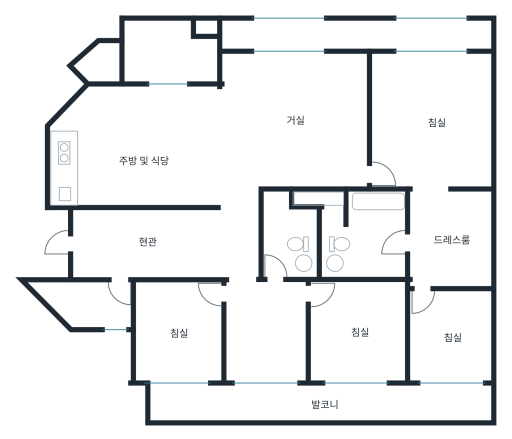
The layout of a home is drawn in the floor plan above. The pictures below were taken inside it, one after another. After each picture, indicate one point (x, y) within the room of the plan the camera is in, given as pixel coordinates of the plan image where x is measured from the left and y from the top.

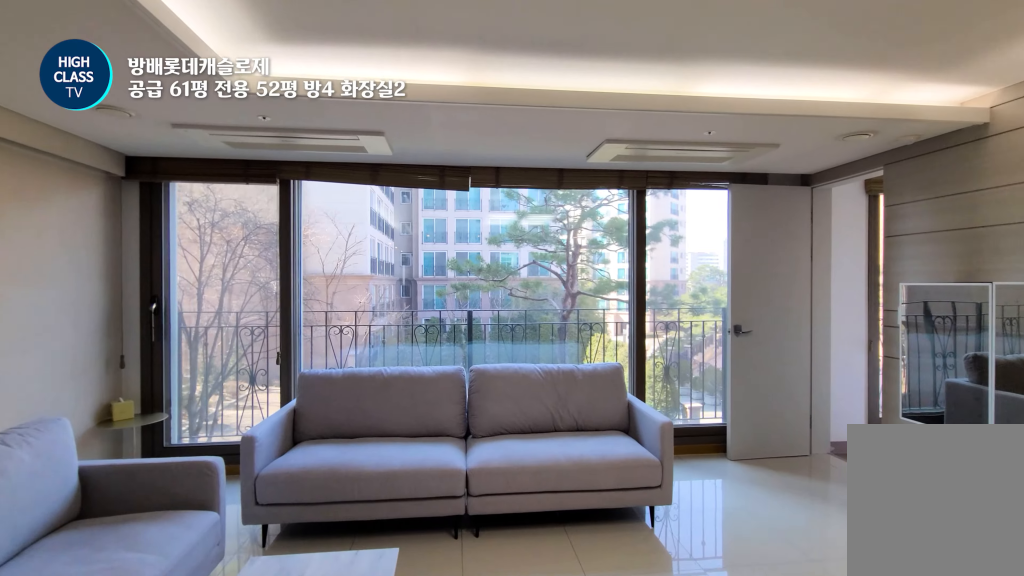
(294, 112)
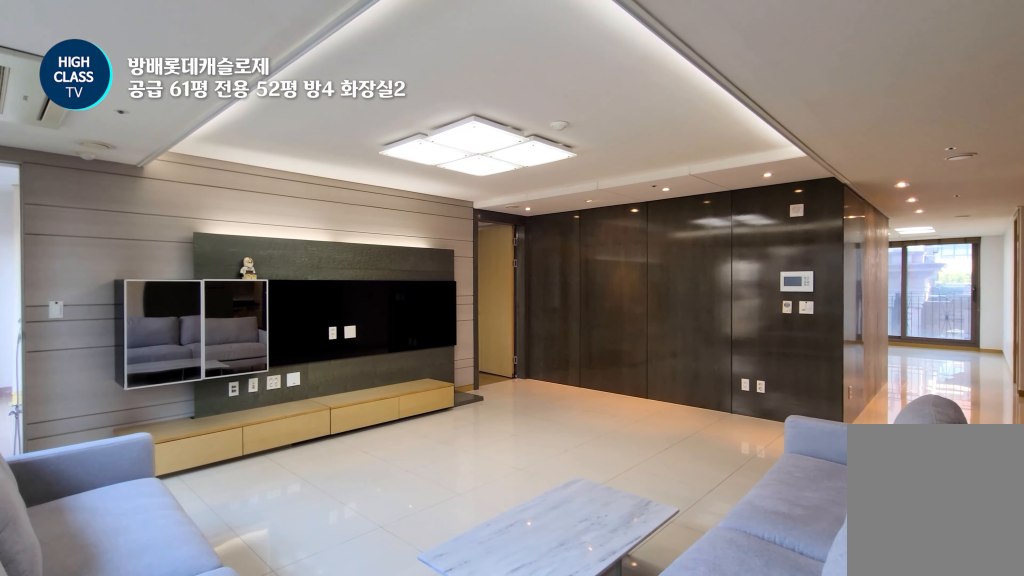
(294, 112)
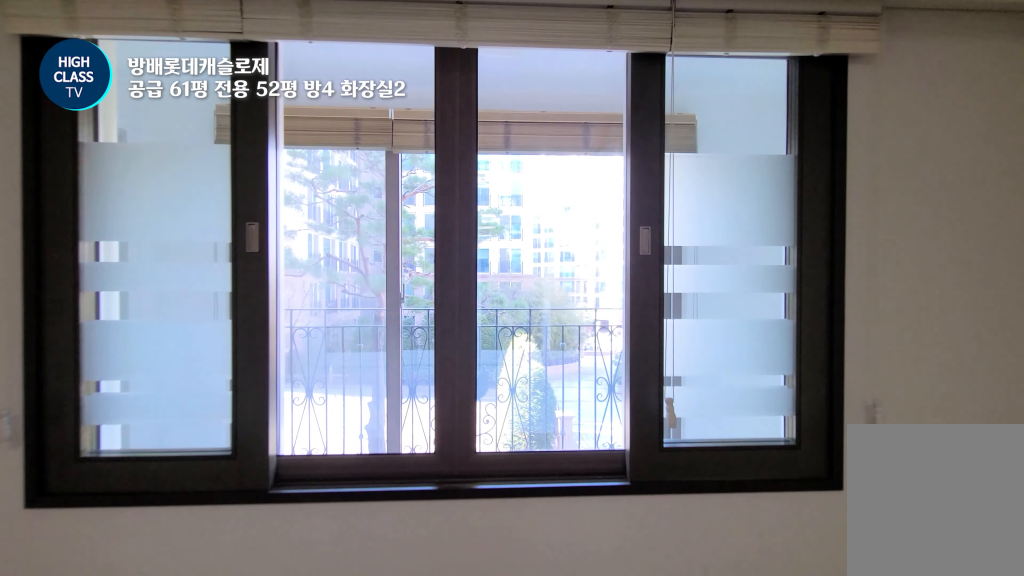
(430, 104)
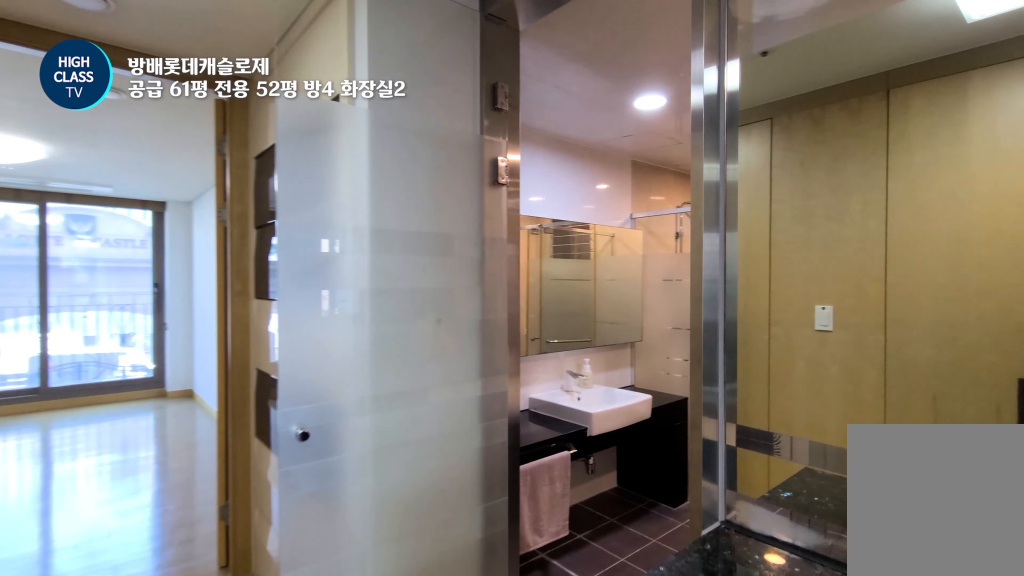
(448, 238)
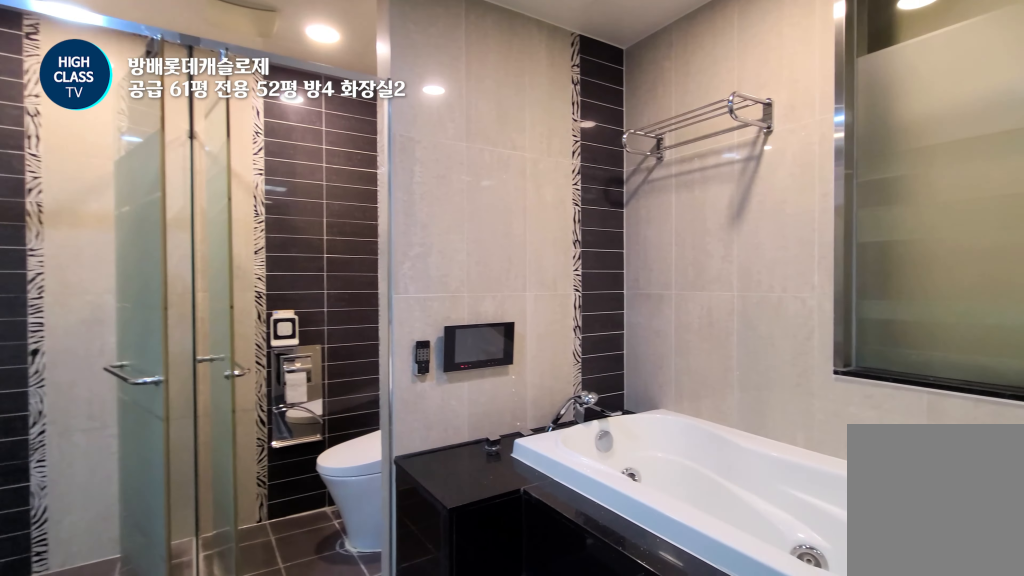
(362, 234)
